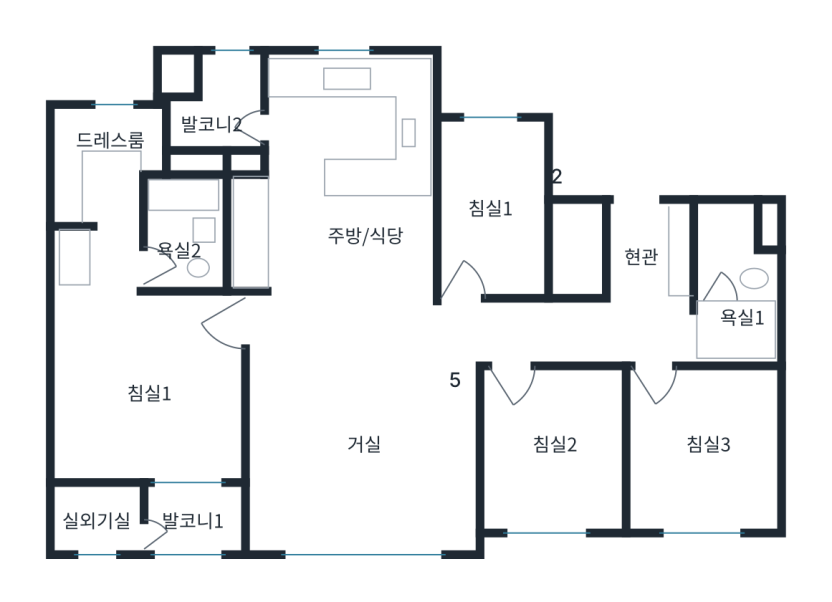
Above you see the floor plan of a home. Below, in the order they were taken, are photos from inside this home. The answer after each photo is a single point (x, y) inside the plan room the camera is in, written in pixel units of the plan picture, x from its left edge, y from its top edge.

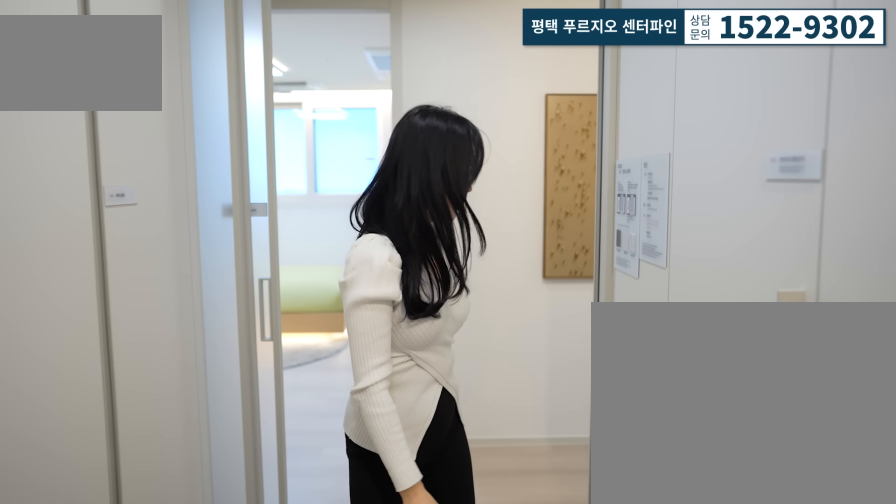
(629, 247)
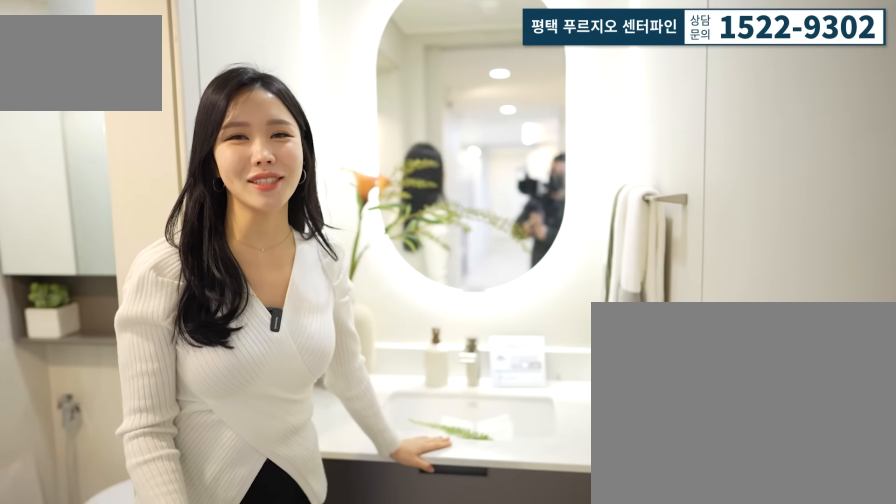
(724, 309)
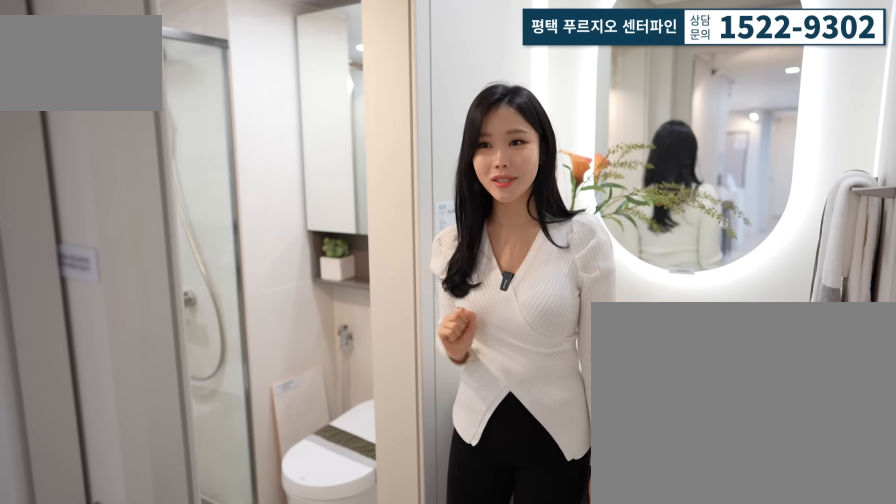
(723, 310)
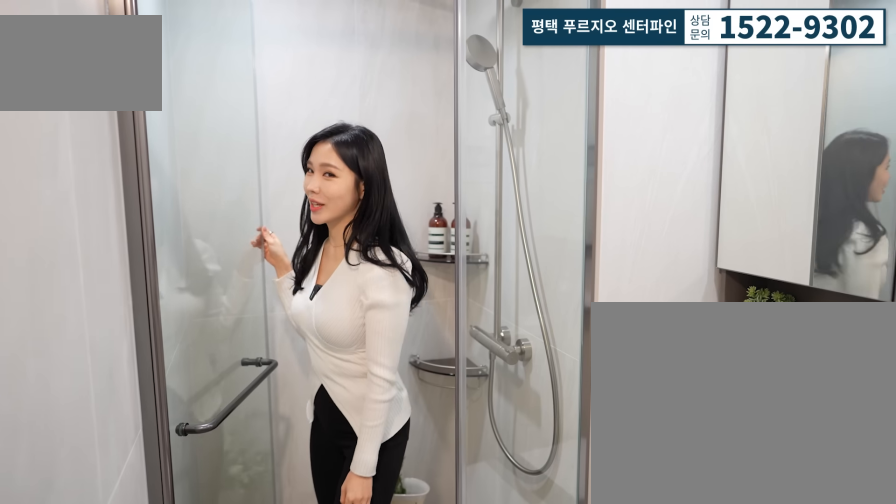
(752, 330)
